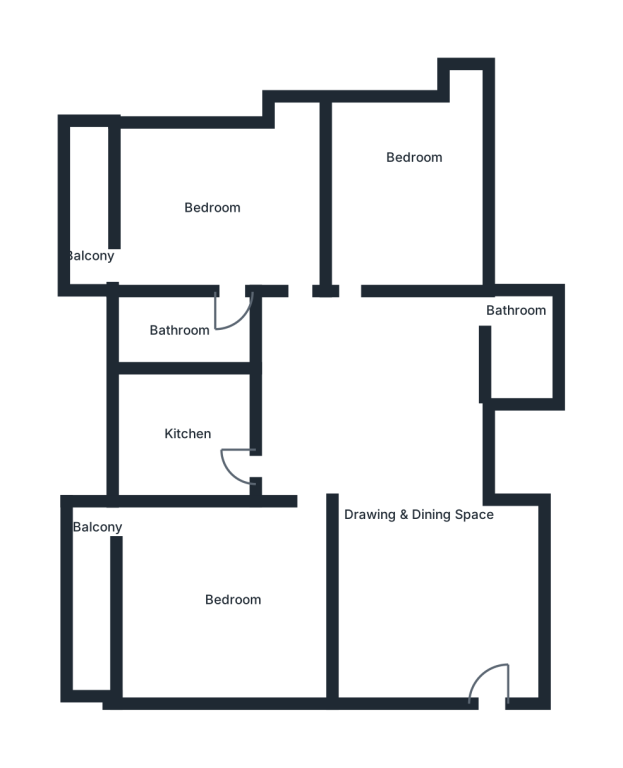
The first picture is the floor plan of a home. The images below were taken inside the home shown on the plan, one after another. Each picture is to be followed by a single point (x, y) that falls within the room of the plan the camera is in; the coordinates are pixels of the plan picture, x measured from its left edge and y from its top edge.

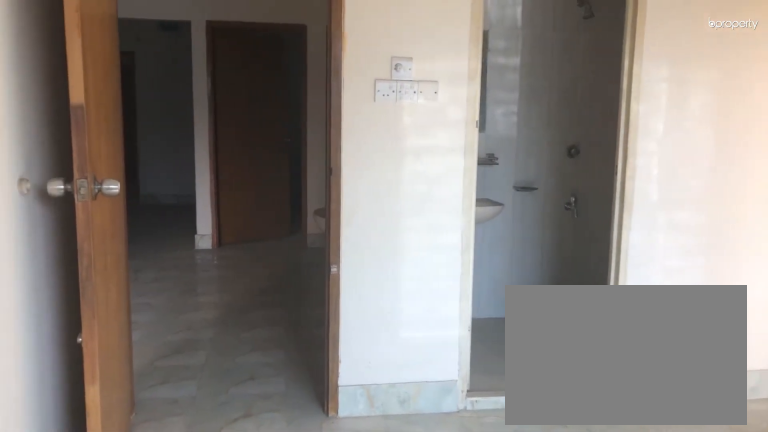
(197, 215)
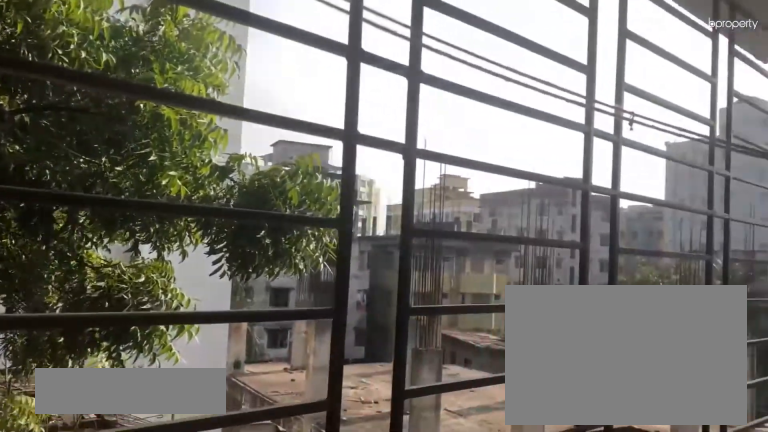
(86, 229)
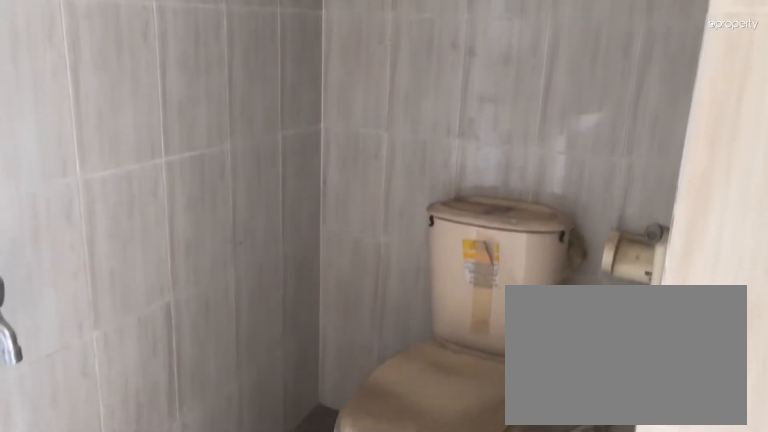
(182, 326)
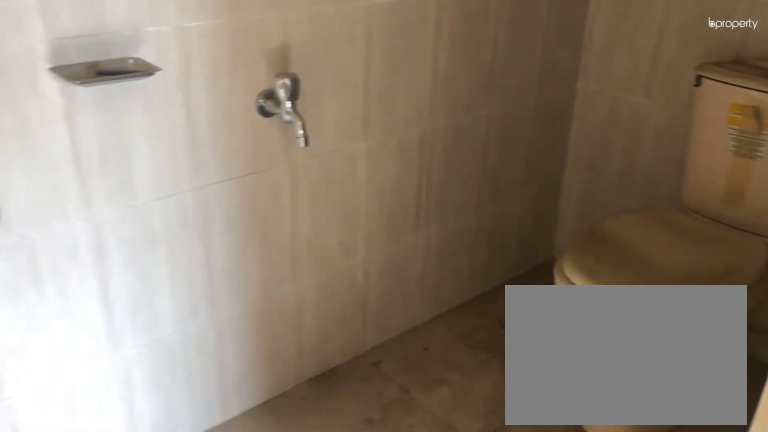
(182, 326)
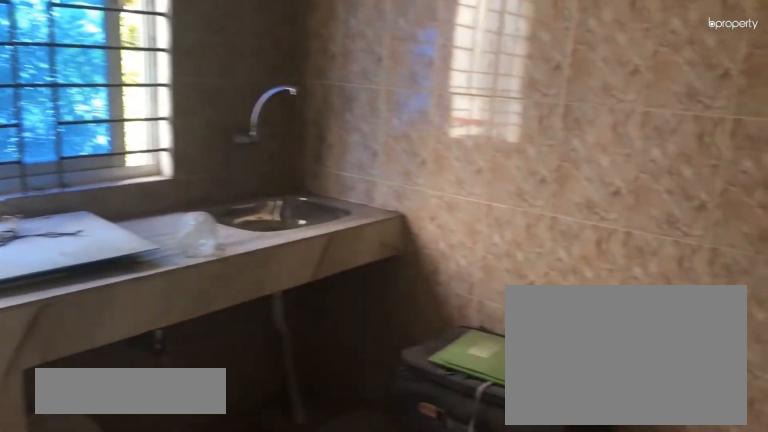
(200, 438)
